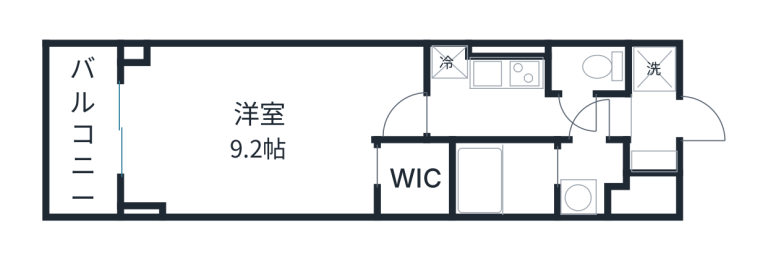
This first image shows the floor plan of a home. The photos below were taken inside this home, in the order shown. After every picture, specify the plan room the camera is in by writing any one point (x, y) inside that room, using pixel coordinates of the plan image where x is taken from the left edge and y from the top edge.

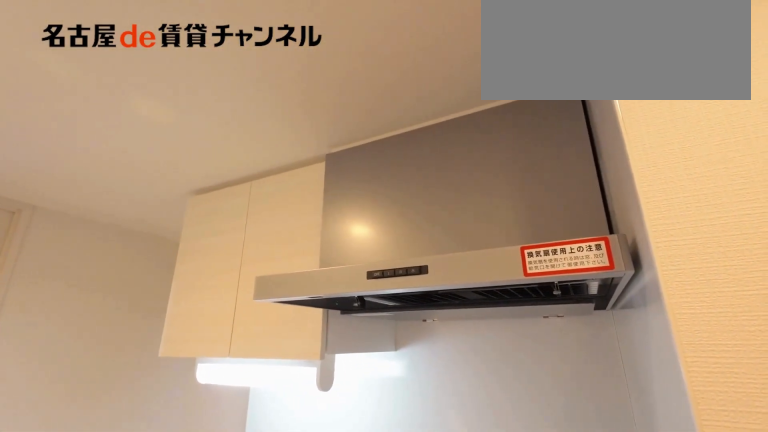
(505, 74)
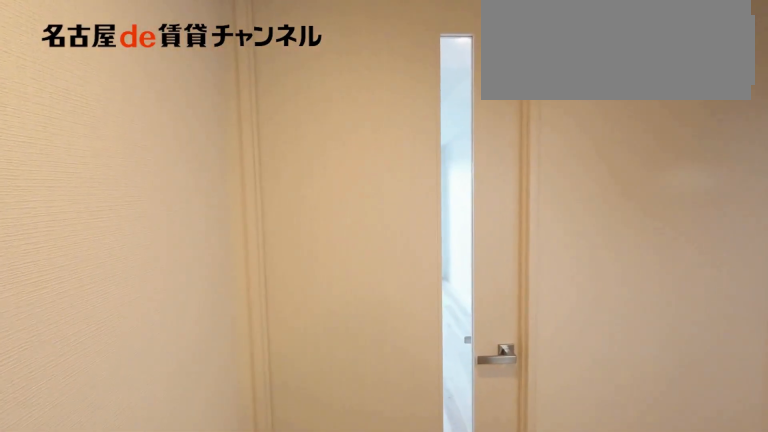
(505, 74)
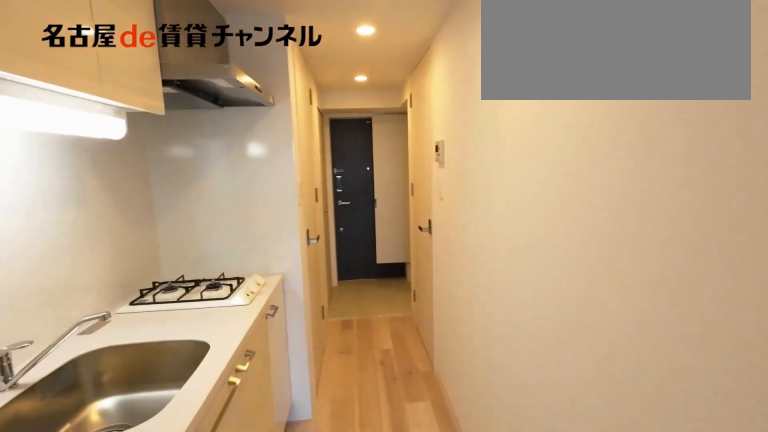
(524, 114)
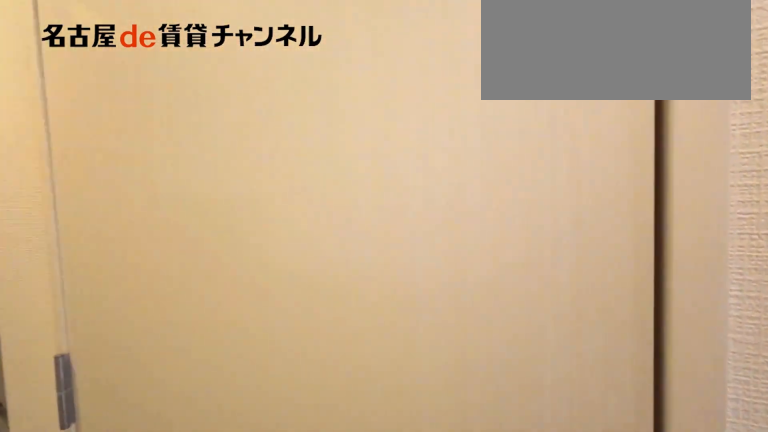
(524, 114)
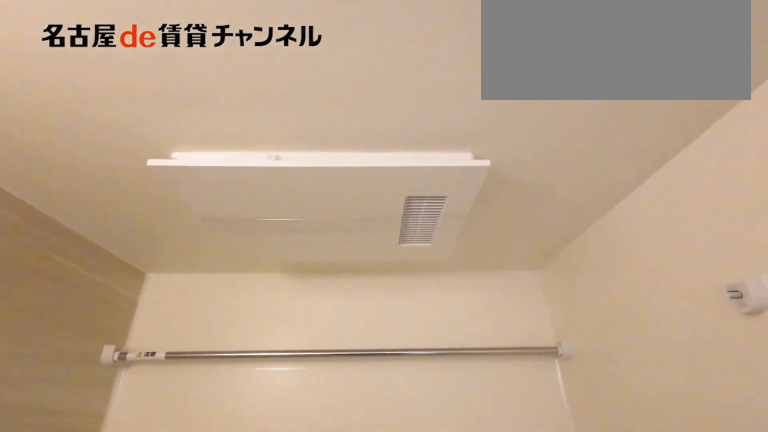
(505, 180)
